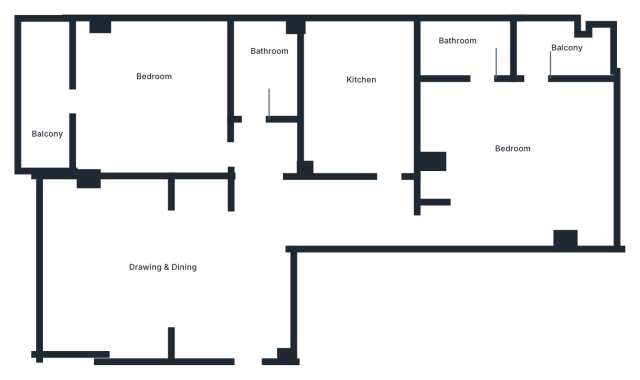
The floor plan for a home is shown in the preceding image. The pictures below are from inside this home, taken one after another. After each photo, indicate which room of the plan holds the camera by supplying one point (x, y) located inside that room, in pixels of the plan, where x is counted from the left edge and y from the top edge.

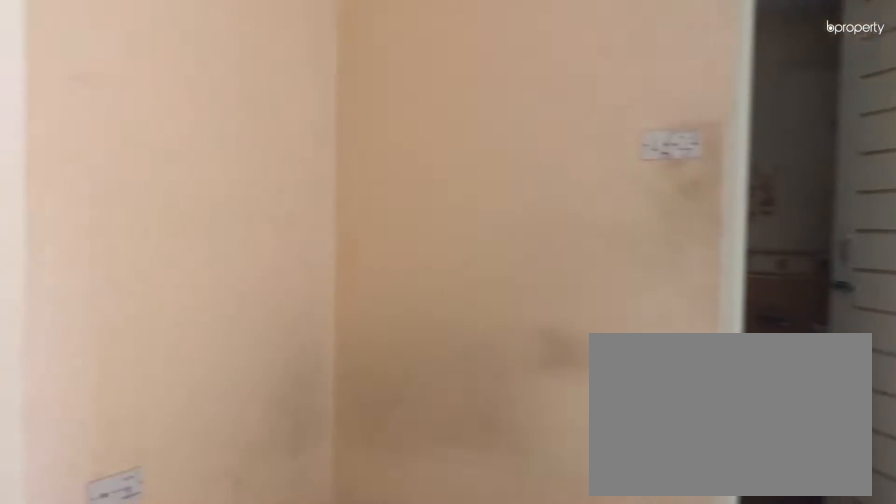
(510, 142)
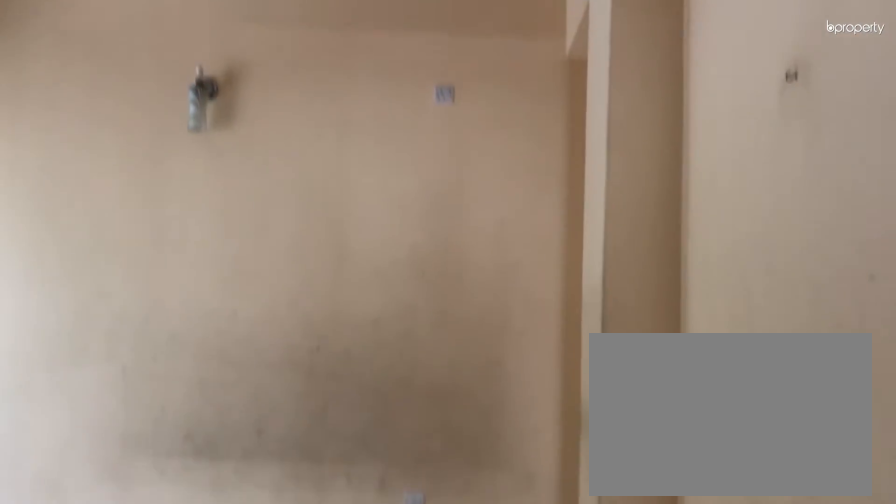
(496, 126)
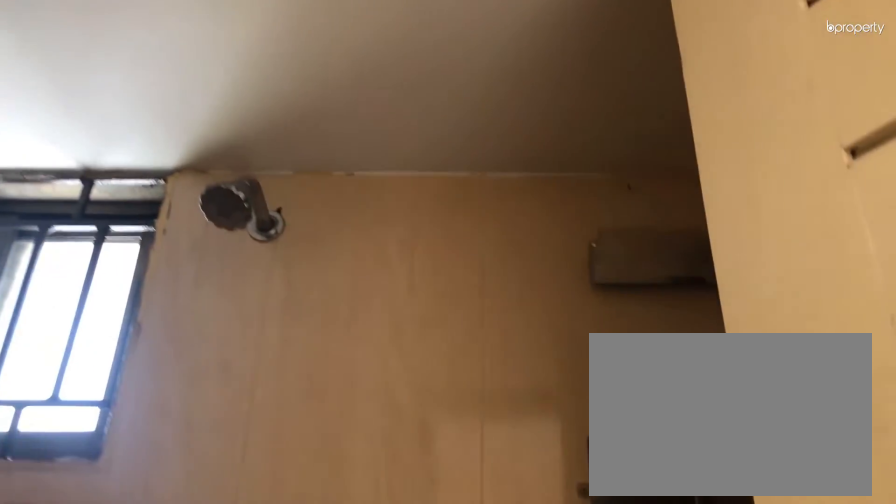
(465, 42)
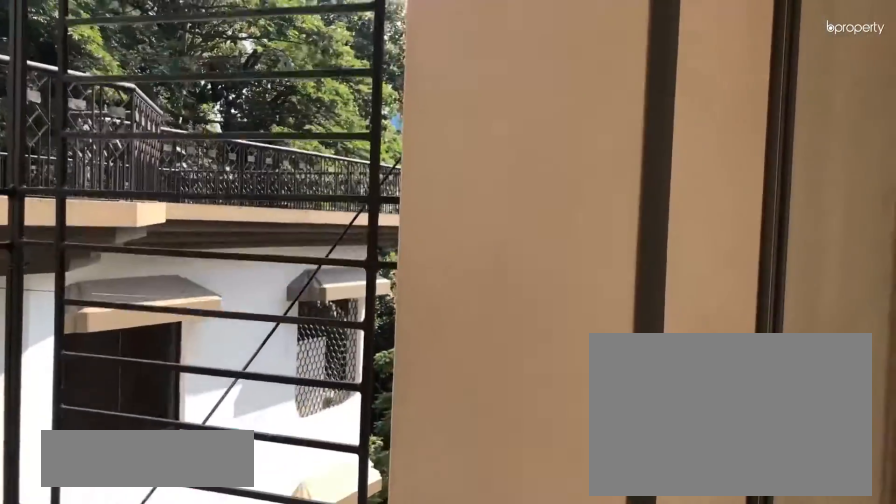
(557, 47)
